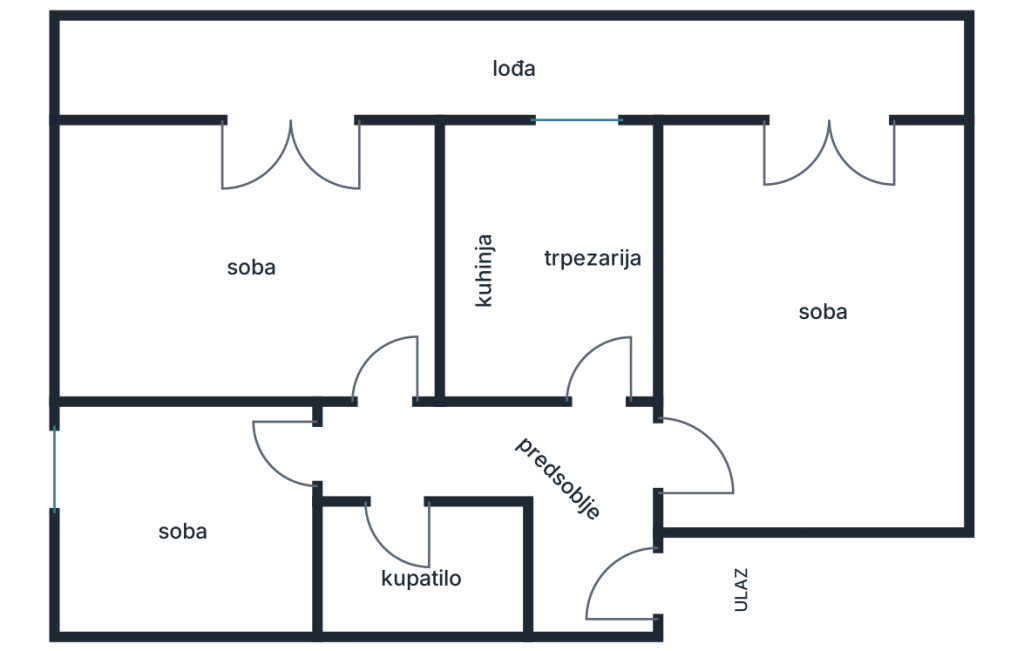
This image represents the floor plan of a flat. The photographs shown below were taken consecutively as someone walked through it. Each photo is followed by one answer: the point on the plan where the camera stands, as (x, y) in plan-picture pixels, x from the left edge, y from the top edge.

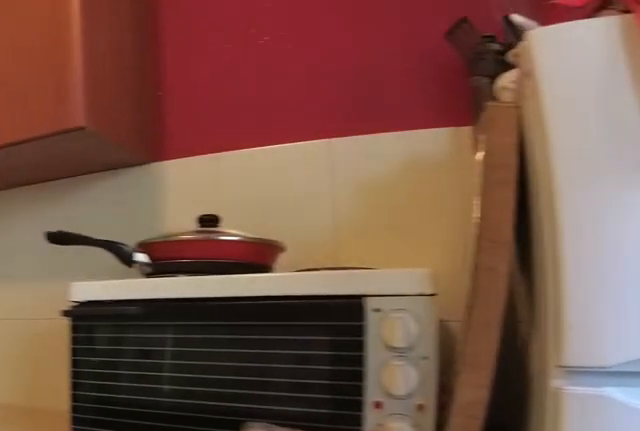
(637, 165)
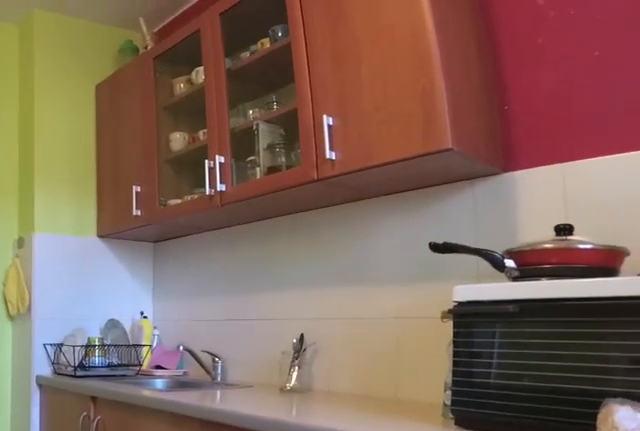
(601, 161)
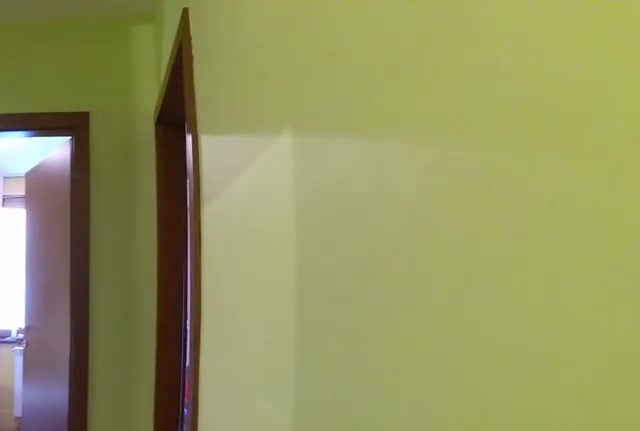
(636, 444)
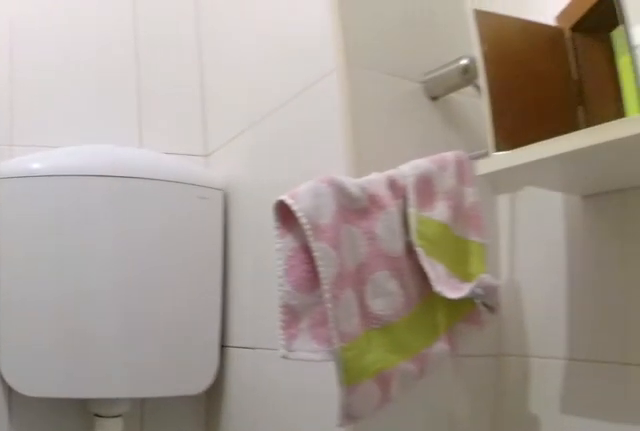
(402, 473)
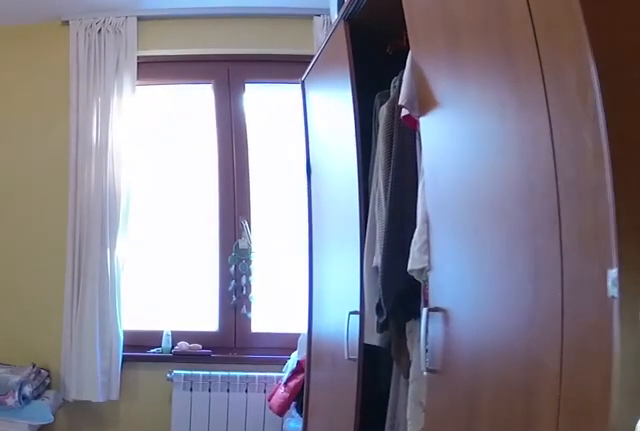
(322, 452)
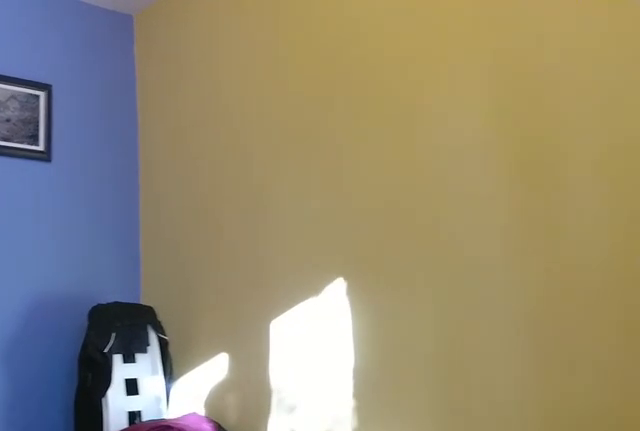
(110, 452)
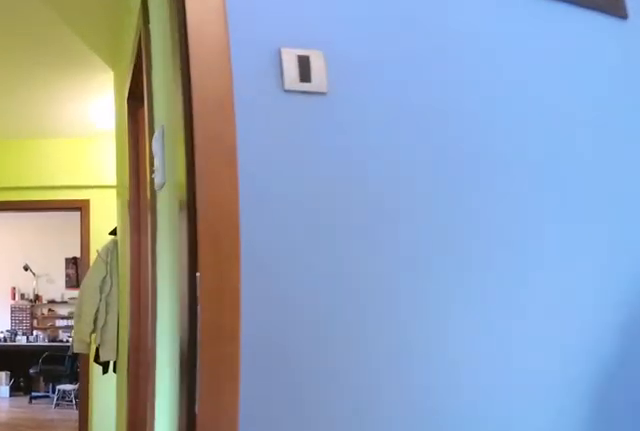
(231, 451)
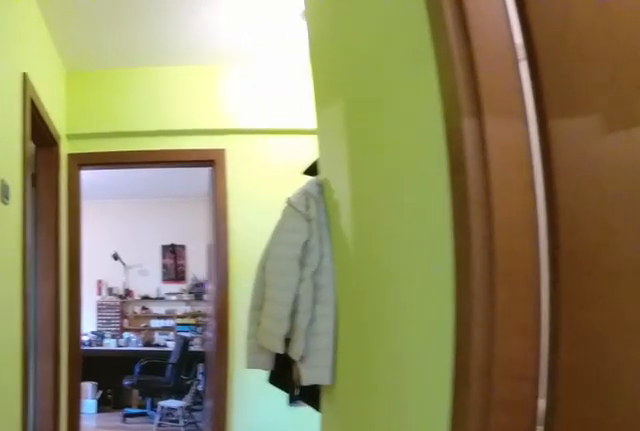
(330, 450)
